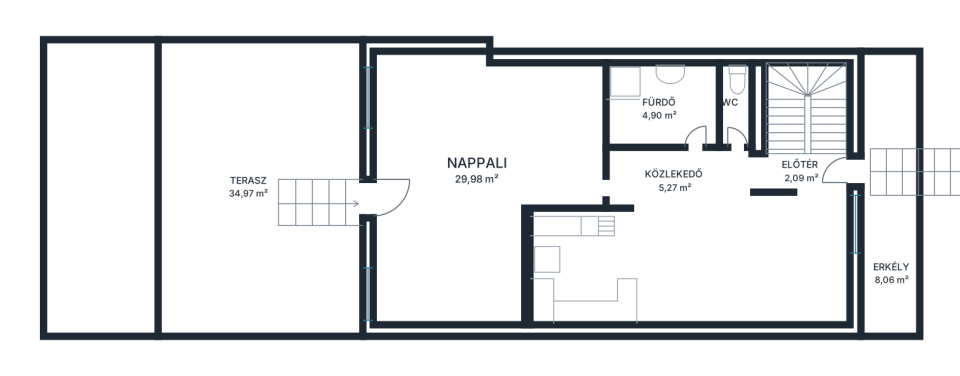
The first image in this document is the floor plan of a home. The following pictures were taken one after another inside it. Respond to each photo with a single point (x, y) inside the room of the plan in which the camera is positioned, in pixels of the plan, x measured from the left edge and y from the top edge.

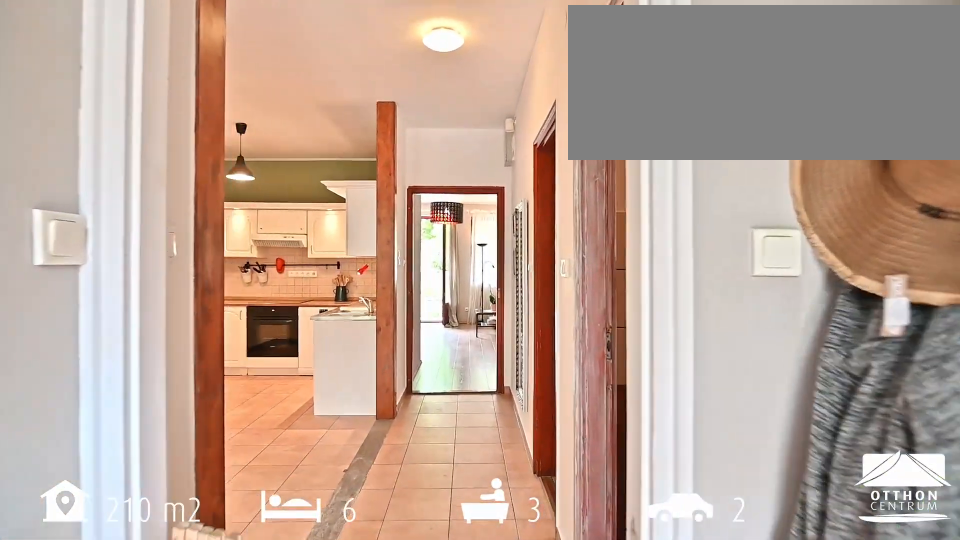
(804, 168)
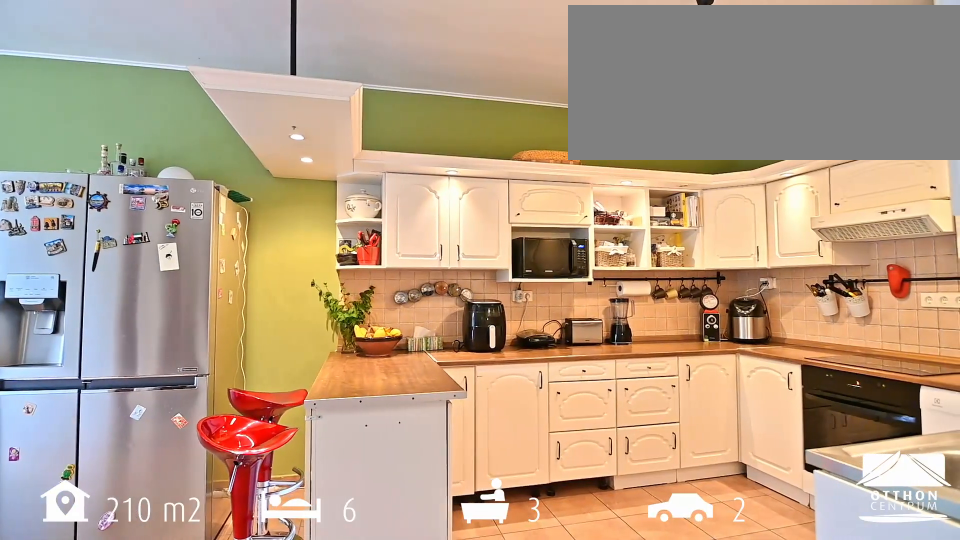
(706, 254)
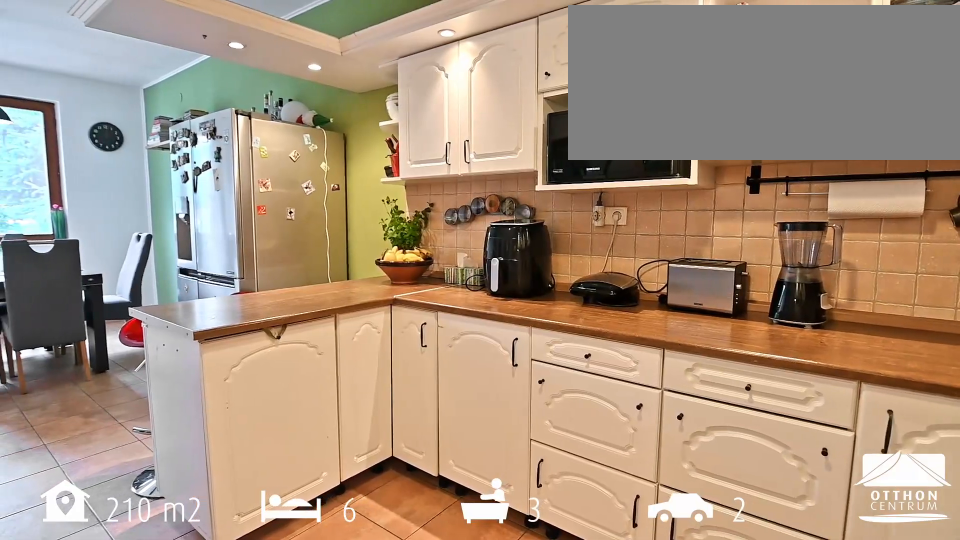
(706, 254)
